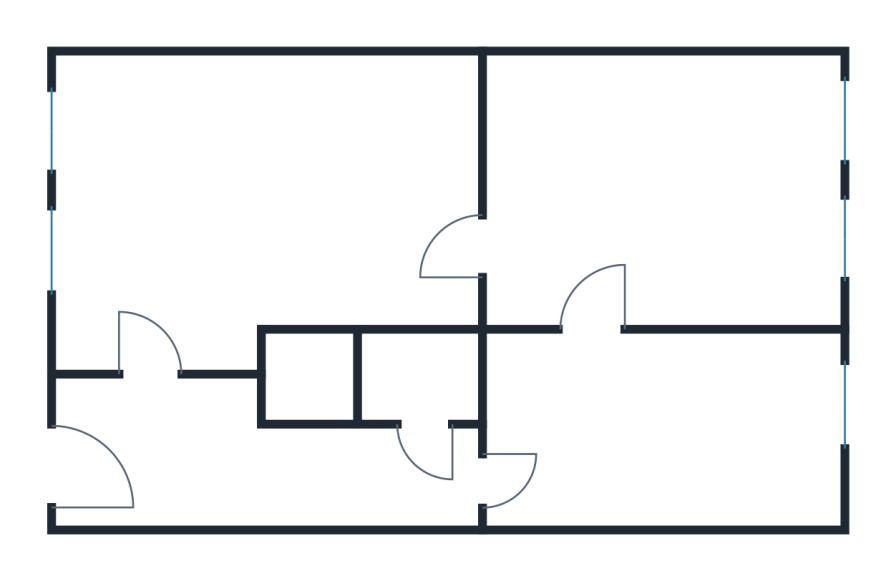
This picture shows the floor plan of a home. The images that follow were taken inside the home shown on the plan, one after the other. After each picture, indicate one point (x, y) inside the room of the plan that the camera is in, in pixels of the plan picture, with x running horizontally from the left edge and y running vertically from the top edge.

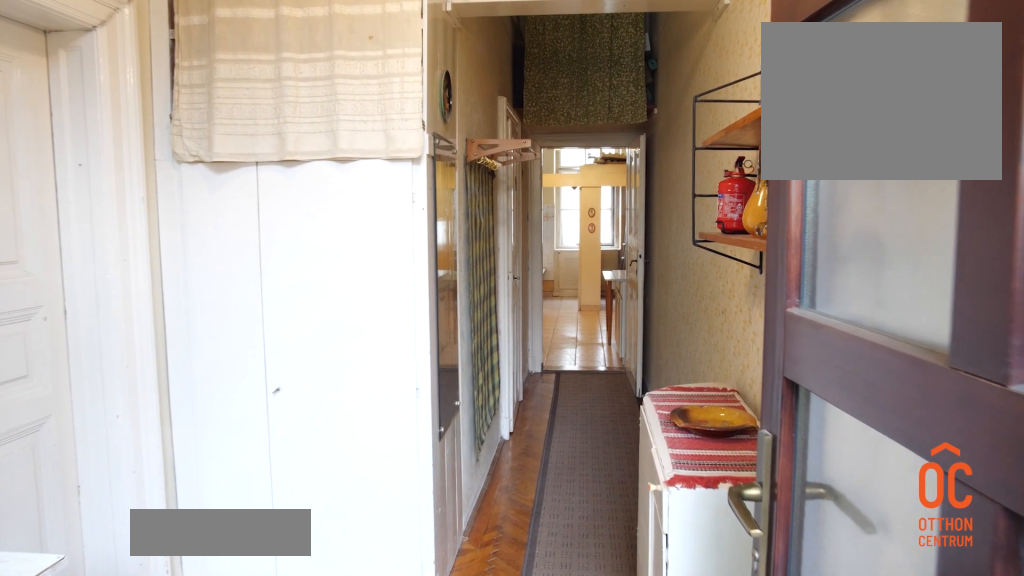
(170, 465)
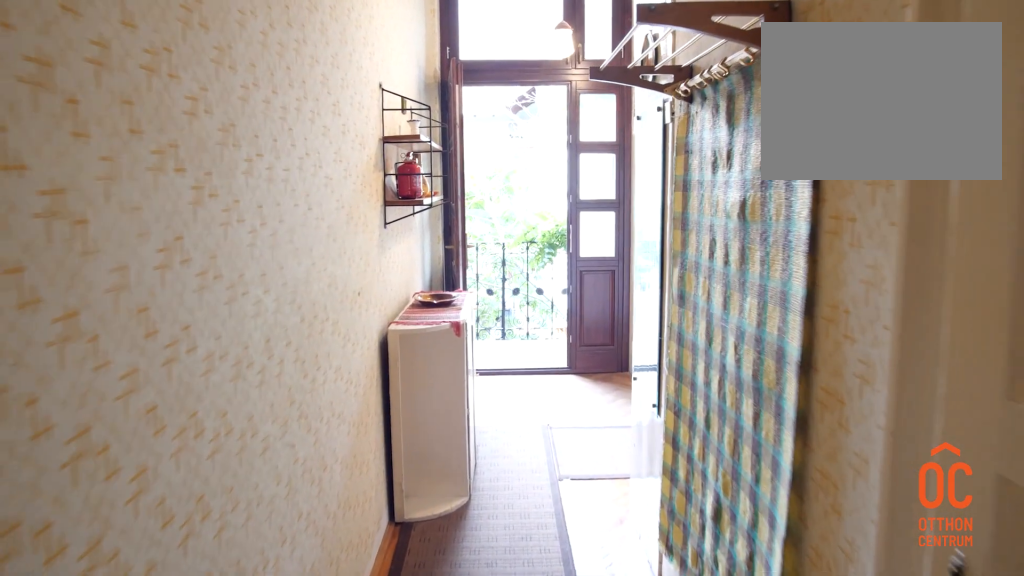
(170, 465)
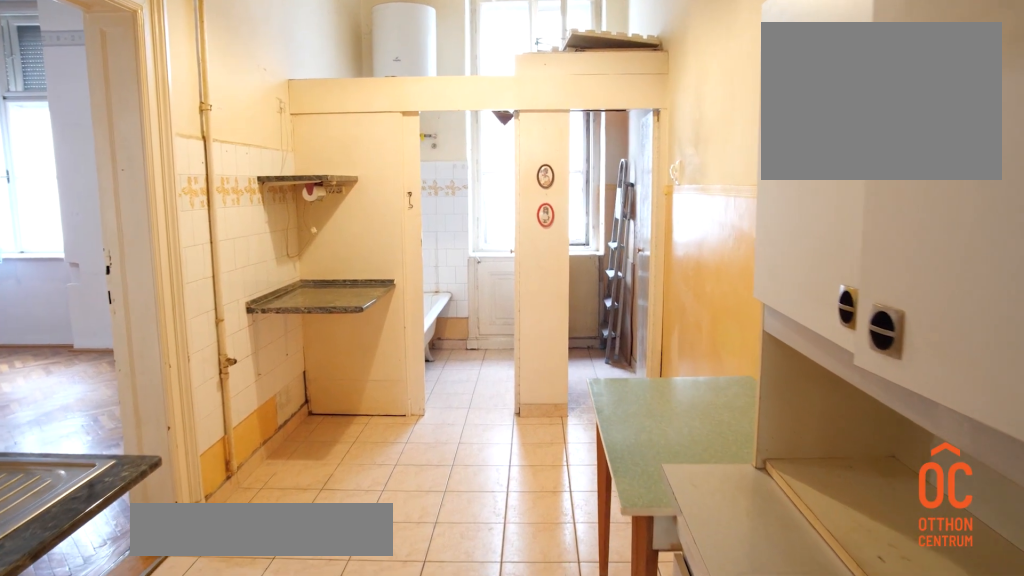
(669, 431)
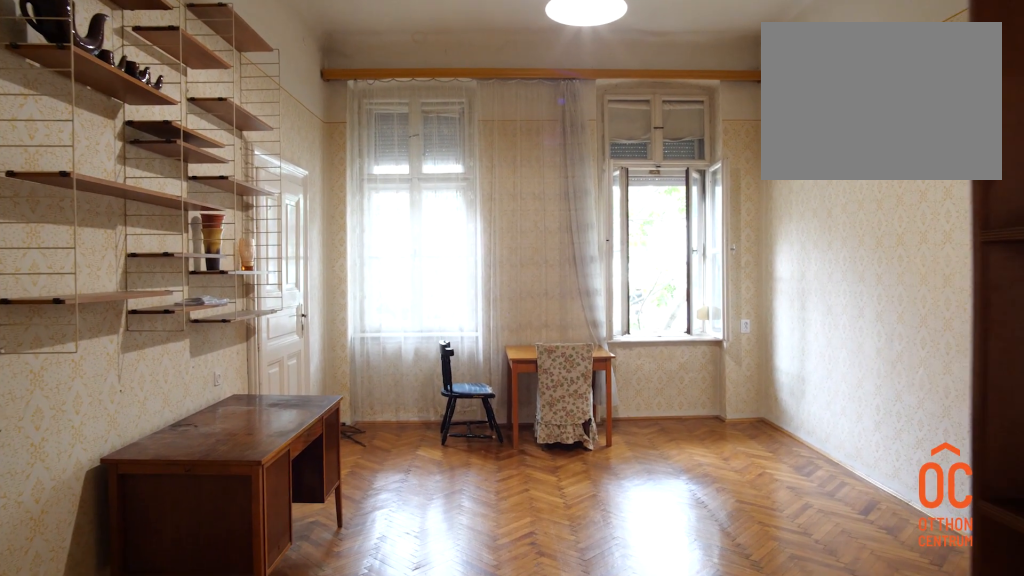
(252, 194)
